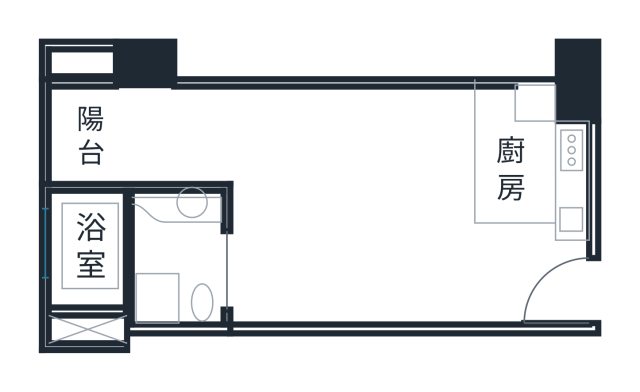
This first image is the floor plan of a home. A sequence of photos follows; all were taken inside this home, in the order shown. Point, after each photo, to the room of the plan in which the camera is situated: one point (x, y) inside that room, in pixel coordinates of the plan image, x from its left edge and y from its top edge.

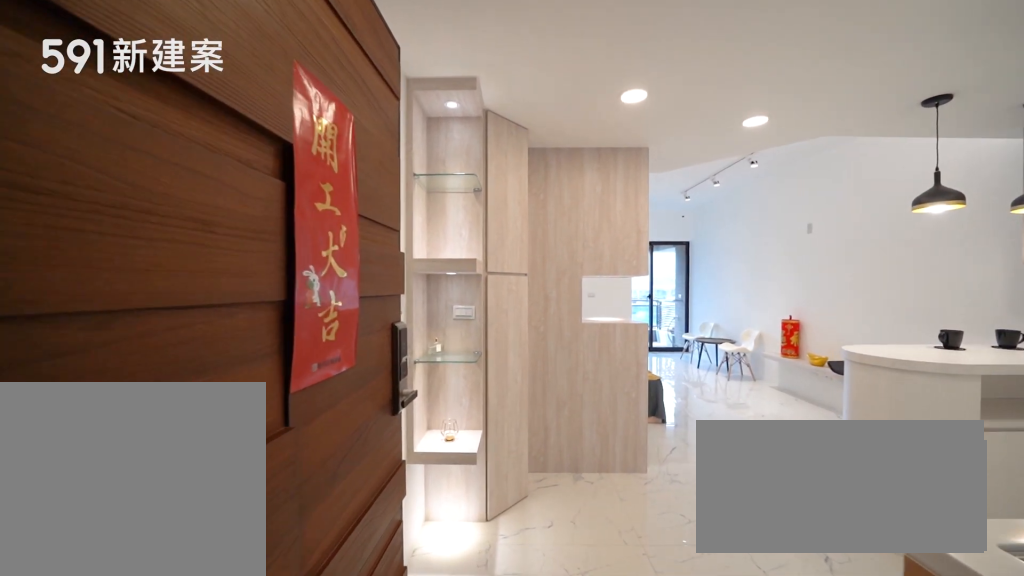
(530, 290)
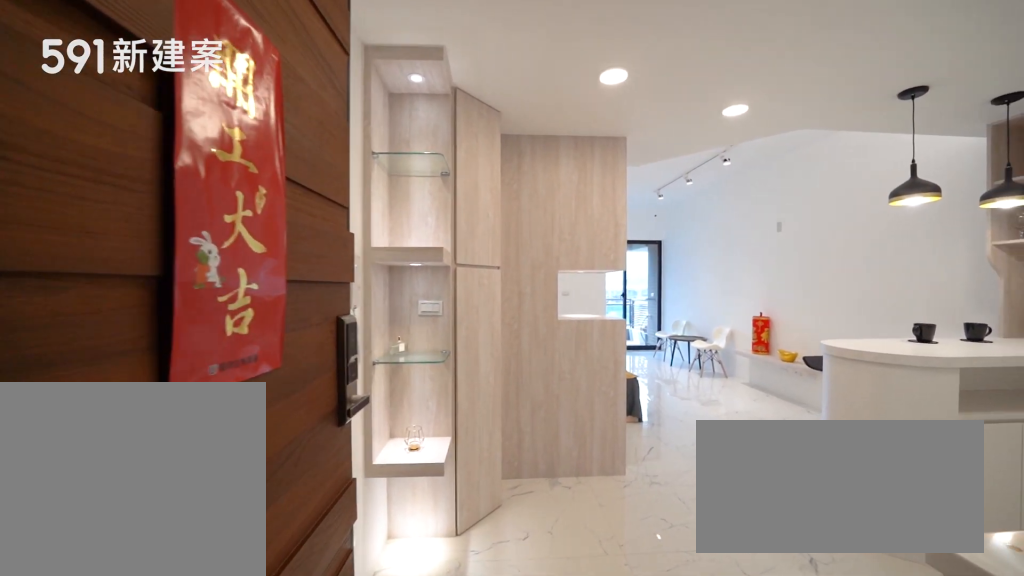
(530, 290)
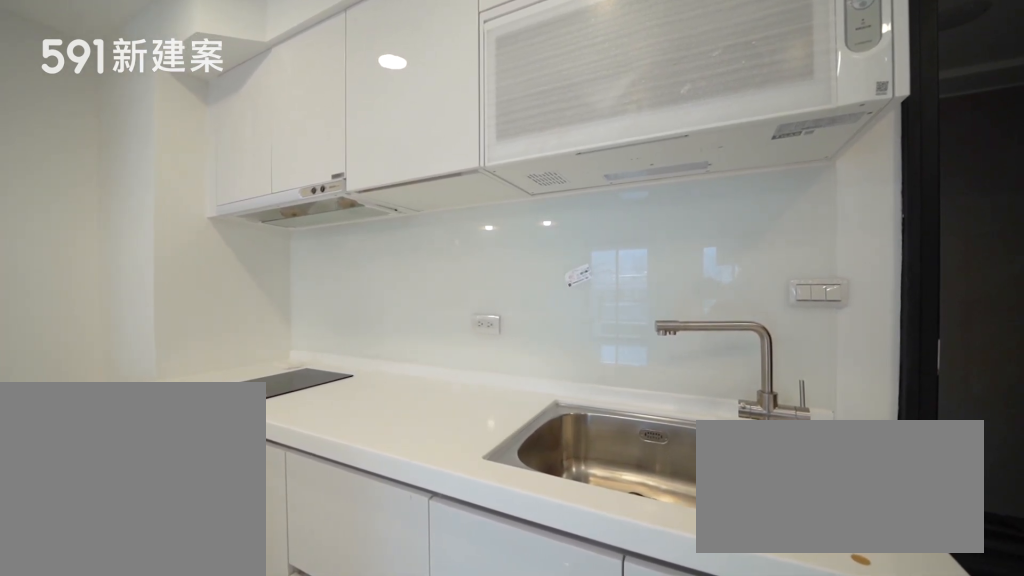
(530, 170)
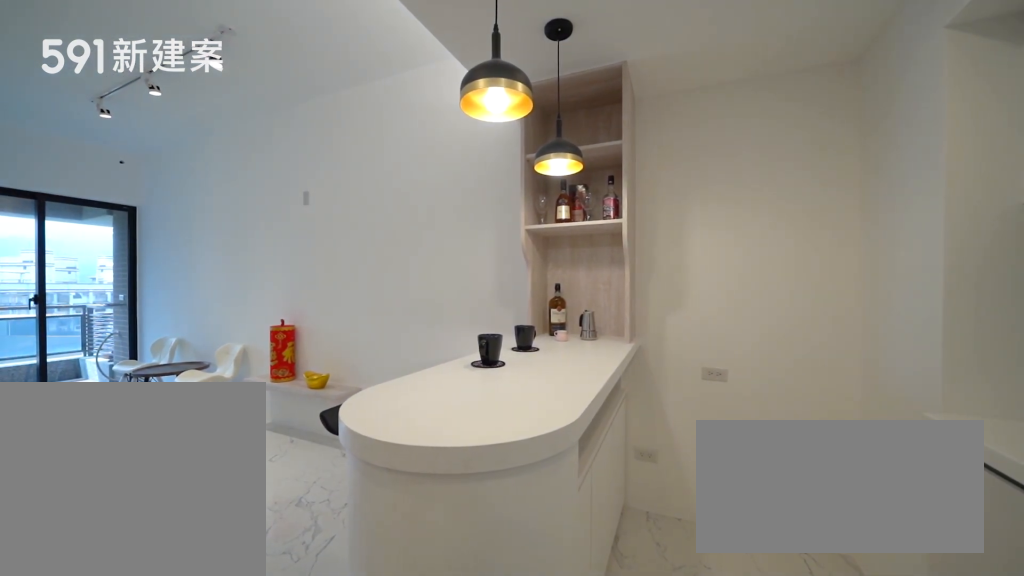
(431, 139)
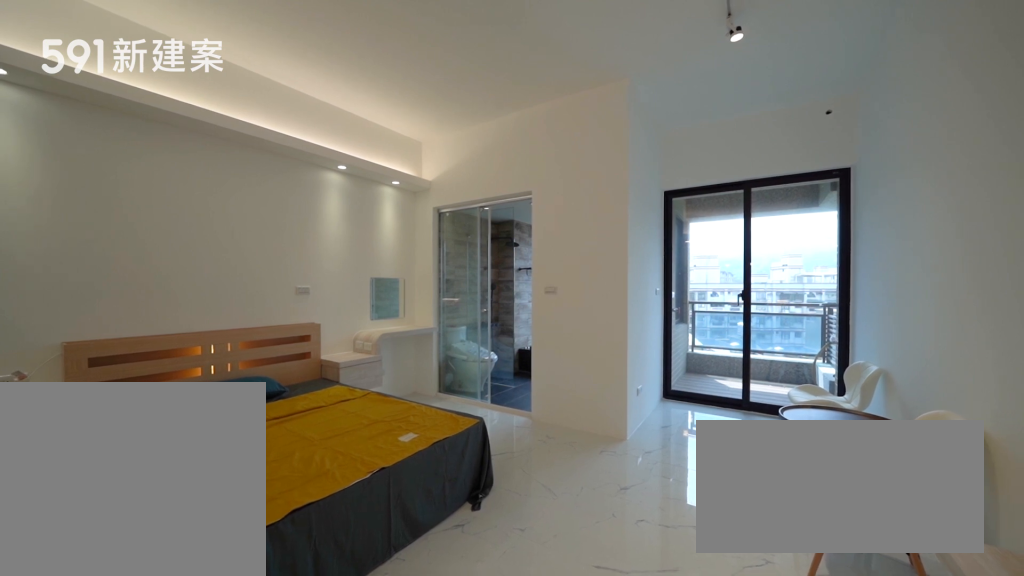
(332, 200)
